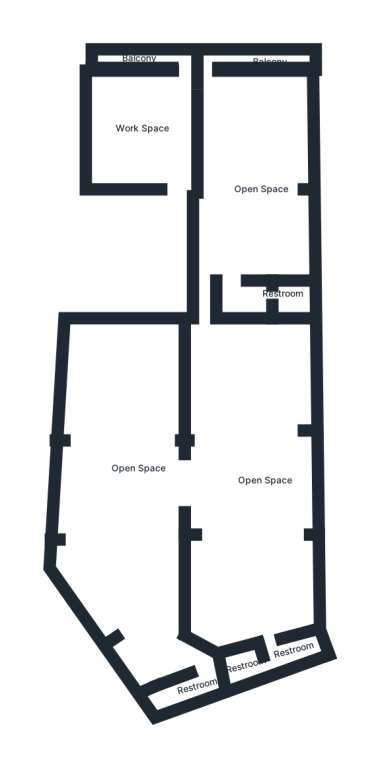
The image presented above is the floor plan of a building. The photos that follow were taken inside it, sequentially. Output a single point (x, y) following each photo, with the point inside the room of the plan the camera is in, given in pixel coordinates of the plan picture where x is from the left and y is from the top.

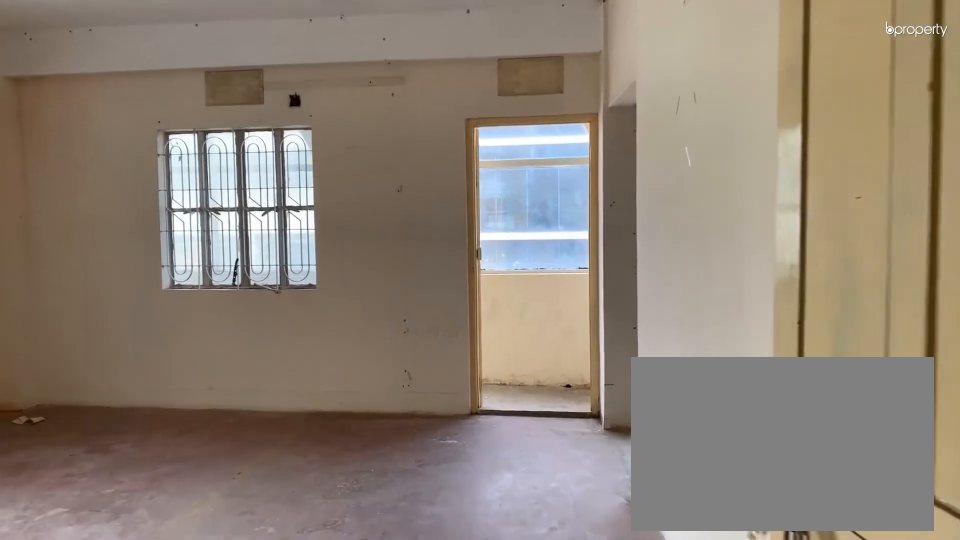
(151, 117)
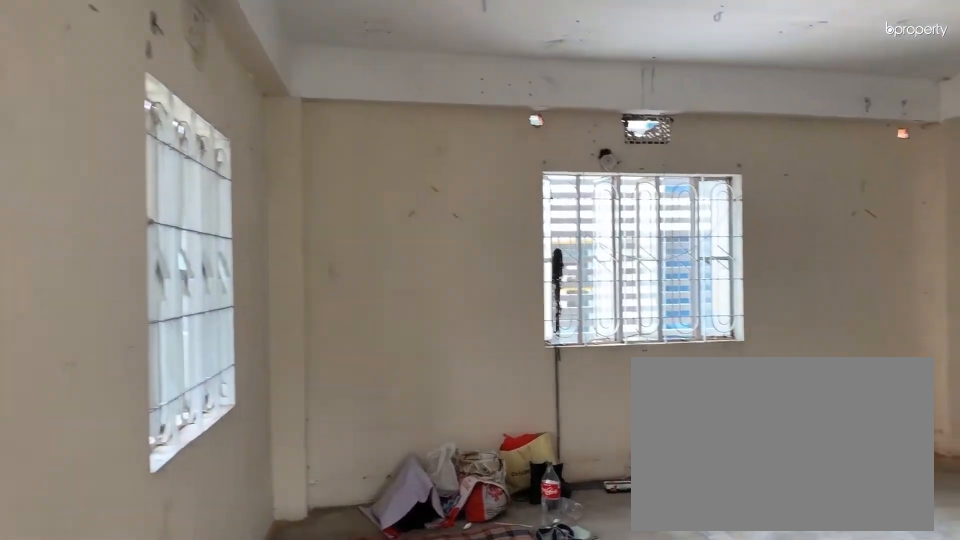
(214, 90)
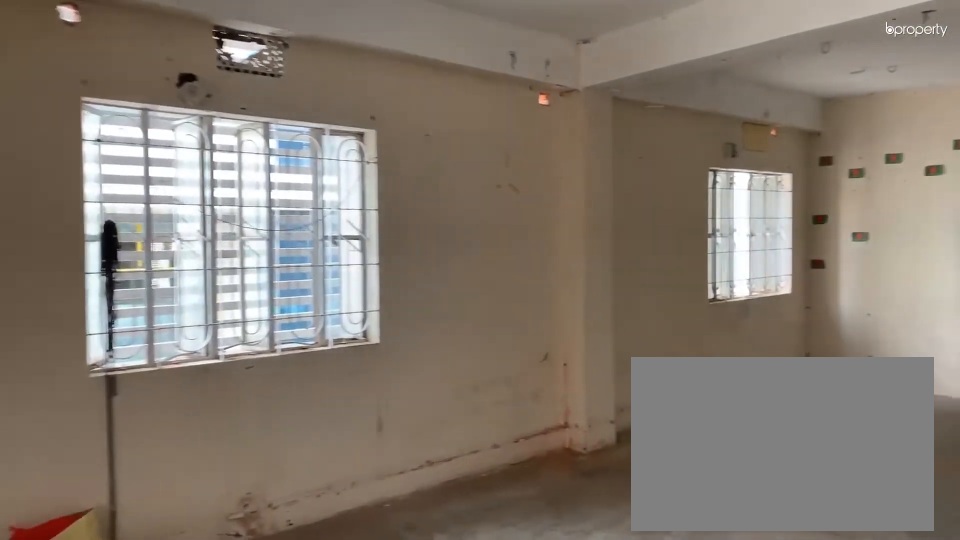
(262, 185)
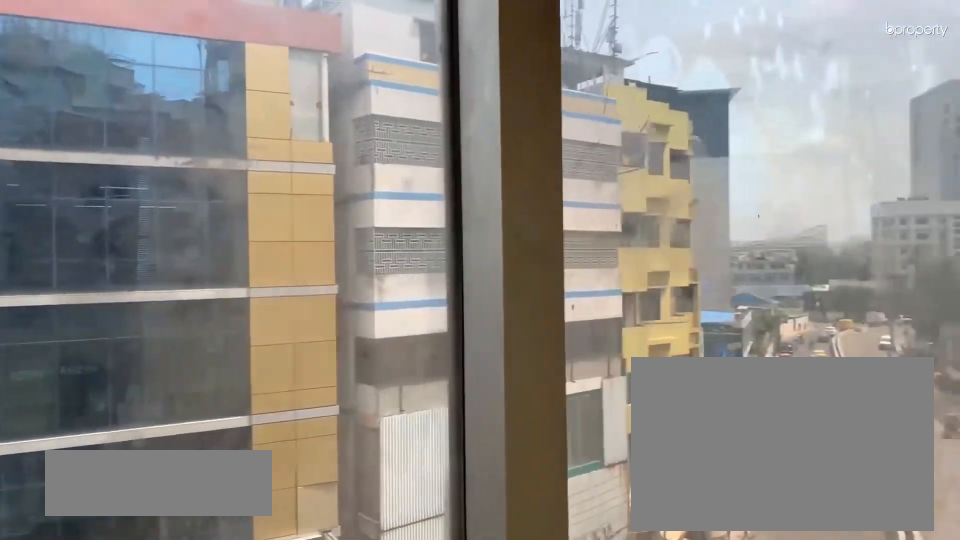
(238, 57)
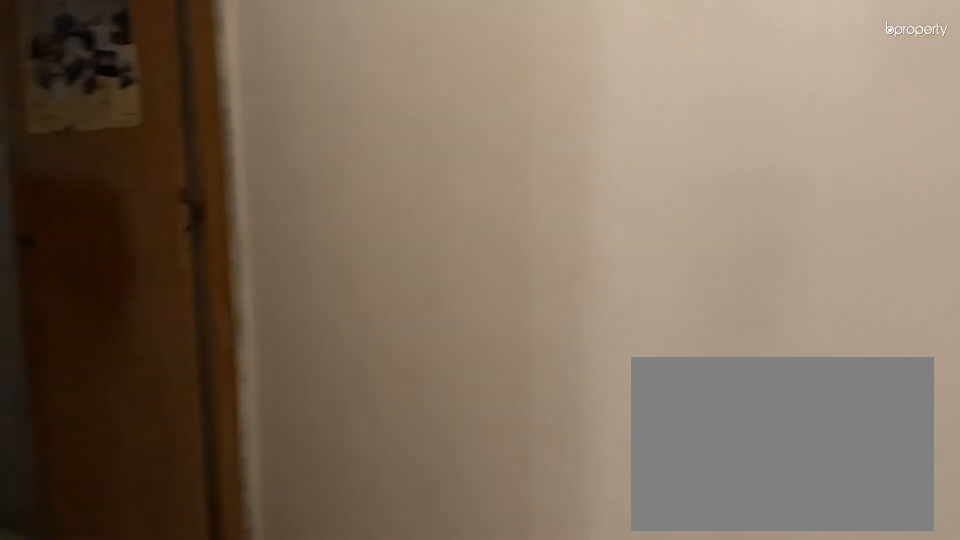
(288, 293)
